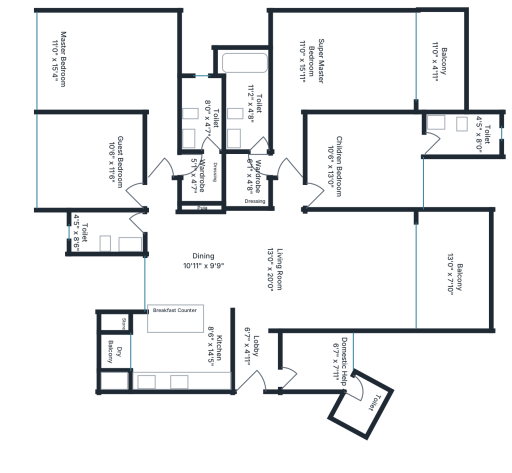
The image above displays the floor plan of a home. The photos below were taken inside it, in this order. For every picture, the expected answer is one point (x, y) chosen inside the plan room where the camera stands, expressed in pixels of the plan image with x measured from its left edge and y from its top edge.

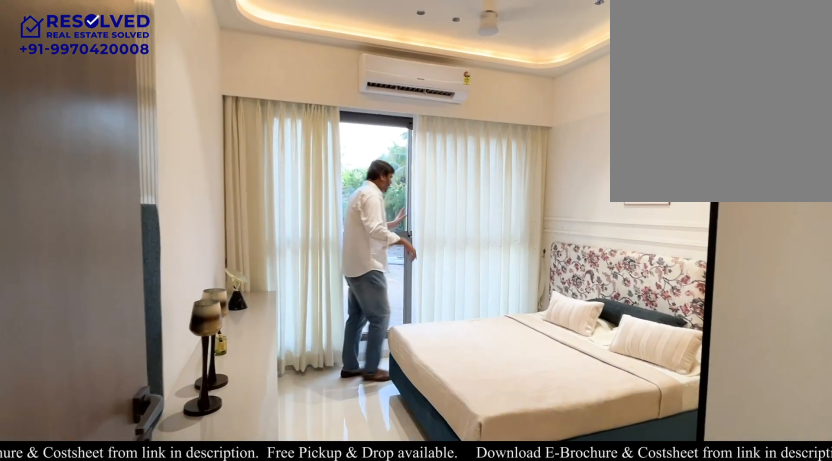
(93, 161)
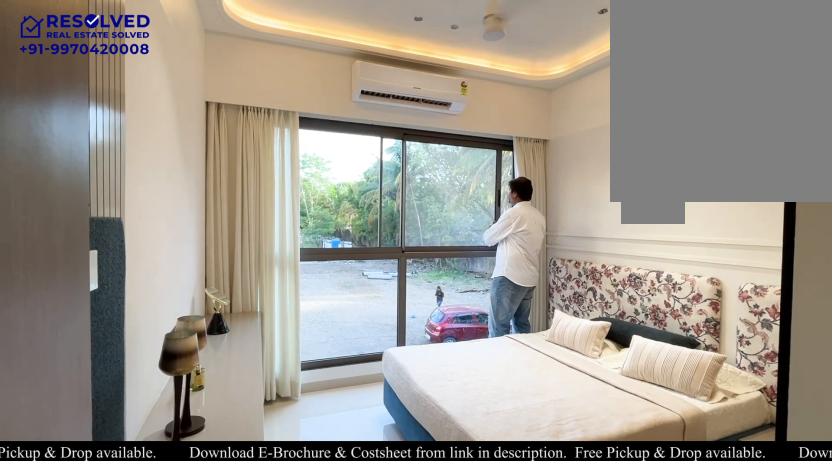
(93, 160)
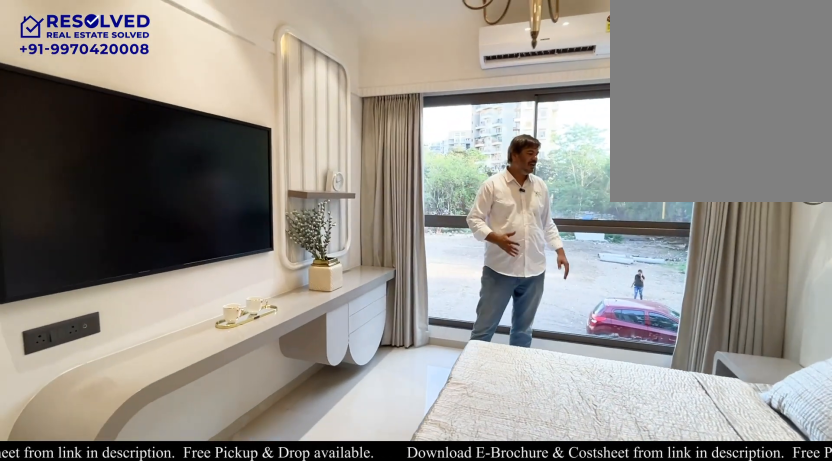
(116, 71)
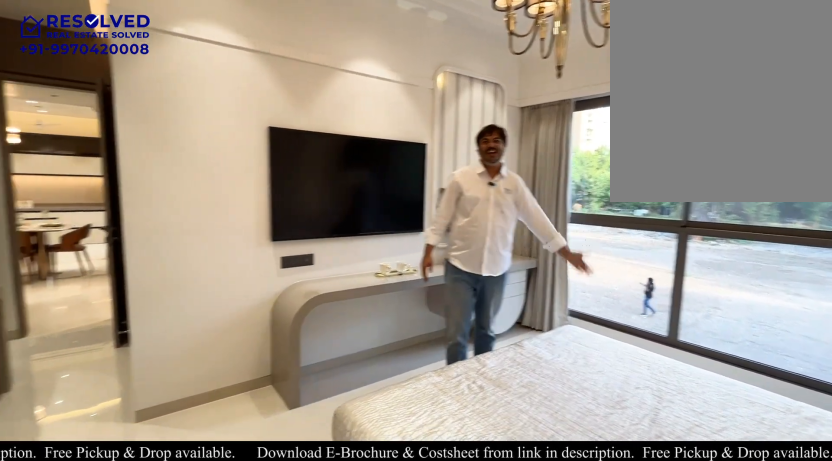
(116, 71)
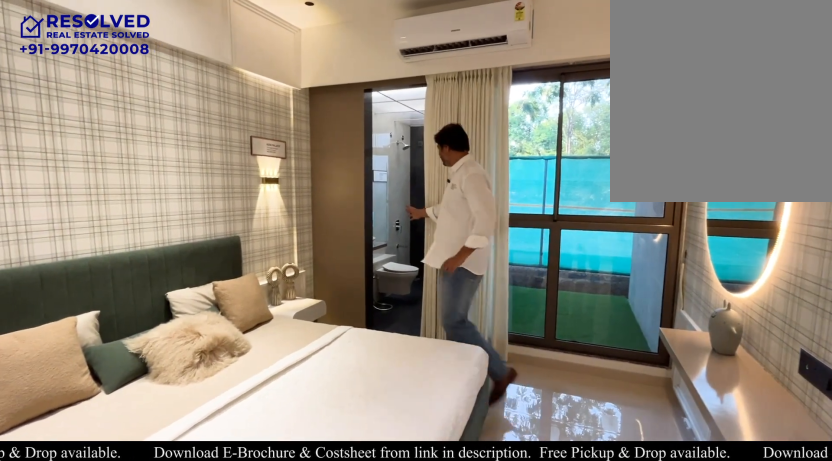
(365, 160)
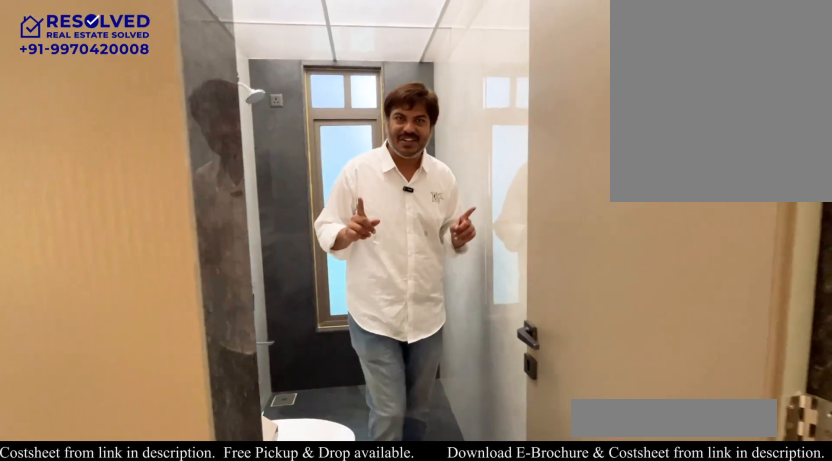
(460, 133)
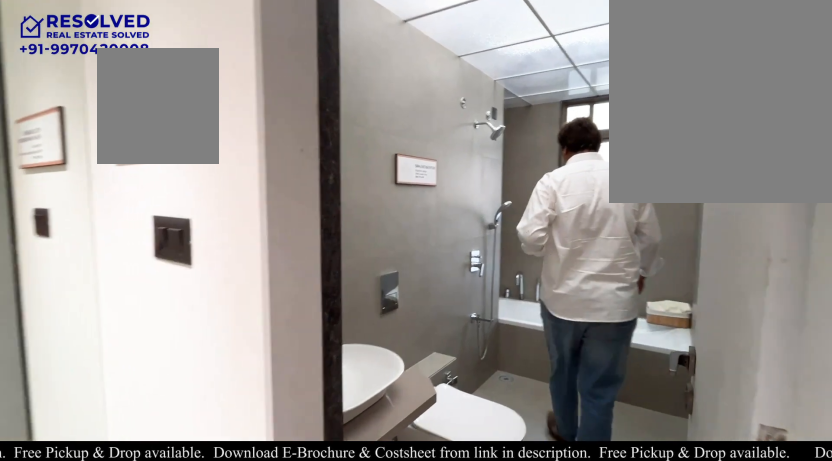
(246, 98)
